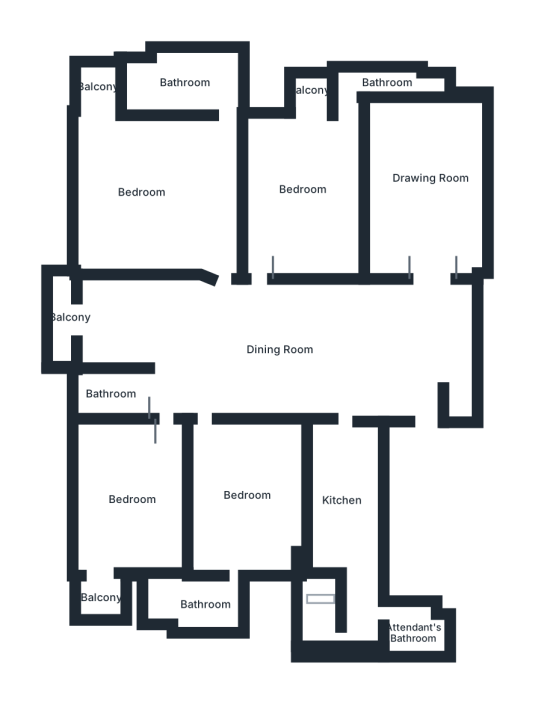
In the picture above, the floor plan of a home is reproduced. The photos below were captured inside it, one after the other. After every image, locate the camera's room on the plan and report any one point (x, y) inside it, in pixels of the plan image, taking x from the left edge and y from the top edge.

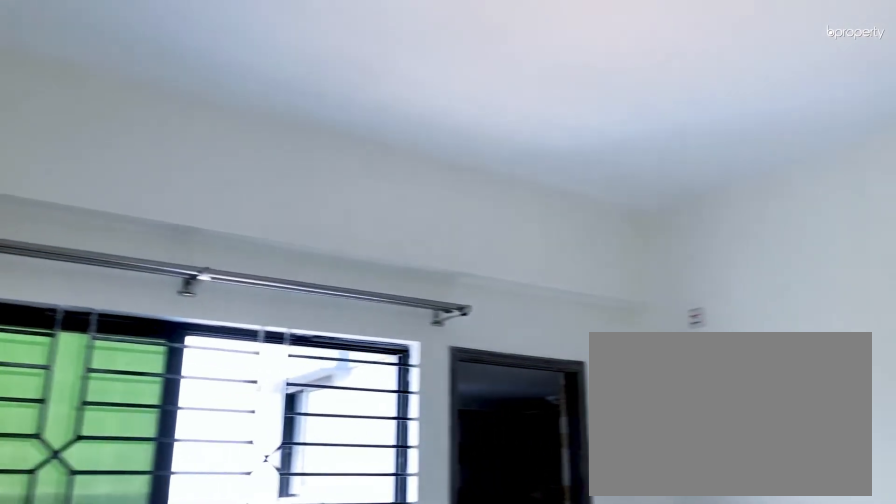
(247, 503)
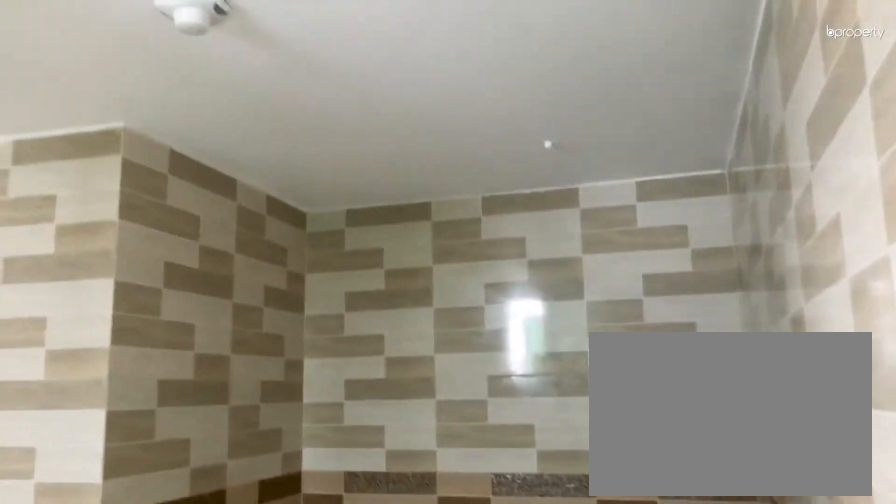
(206, 611)
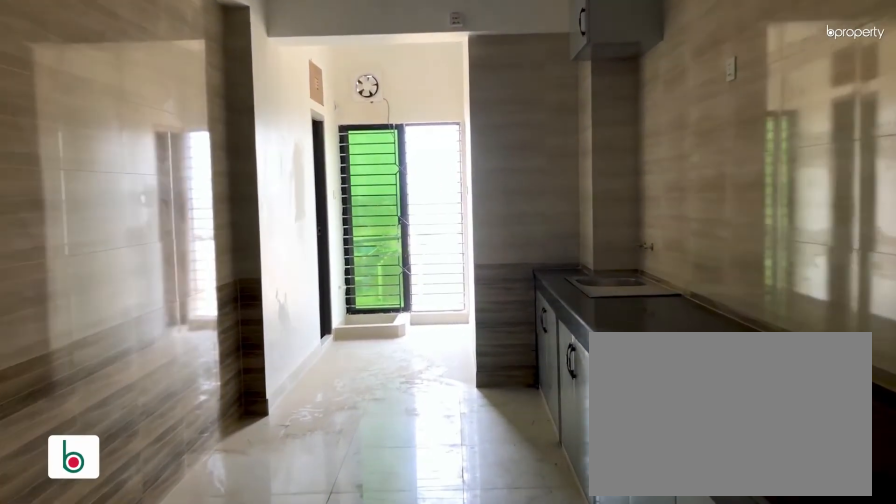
(342, 504)
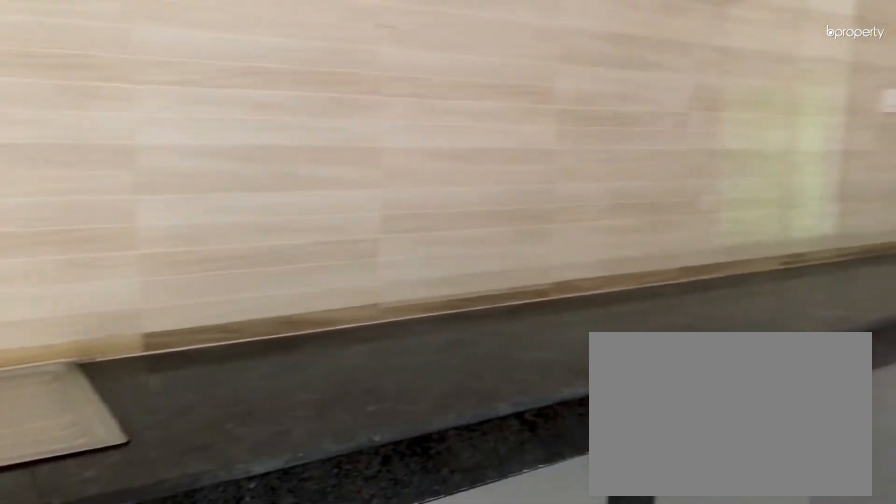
(342, 504)
